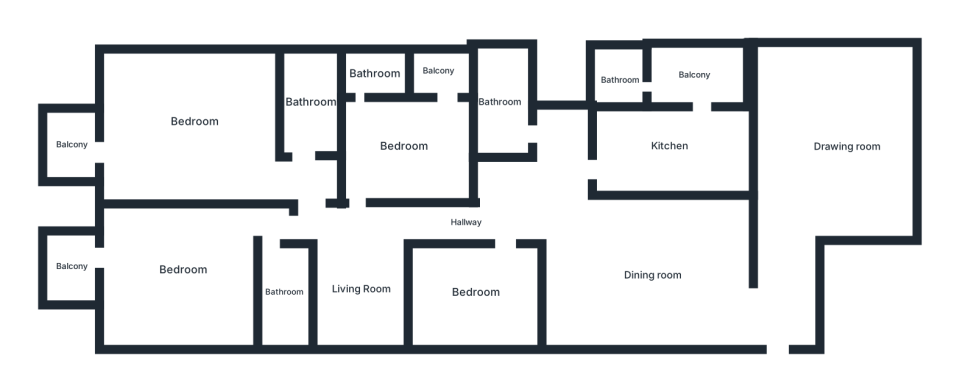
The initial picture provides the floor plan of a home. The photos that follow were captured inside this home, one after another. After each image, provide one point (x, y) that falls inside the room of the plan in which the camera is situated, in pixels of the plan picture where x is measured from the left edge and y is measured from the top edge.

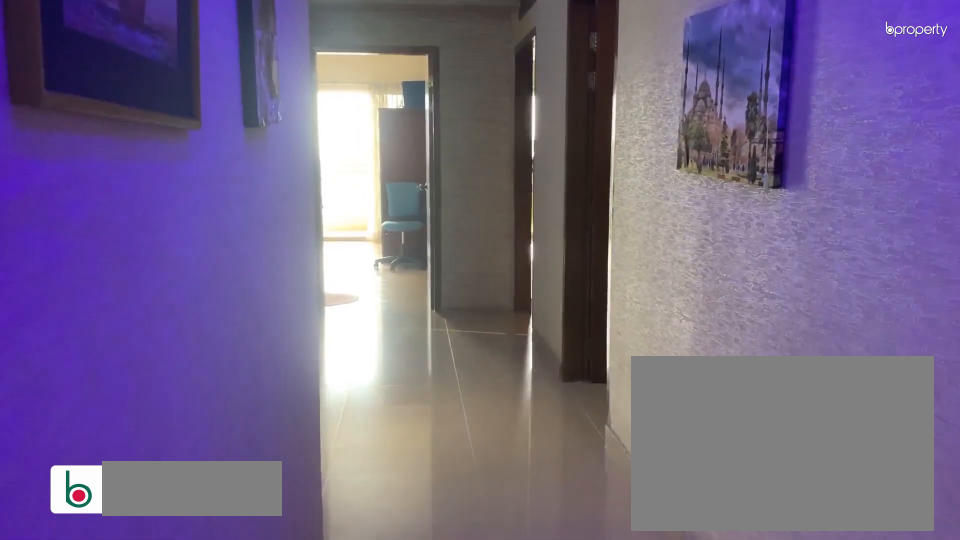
(467, 223)
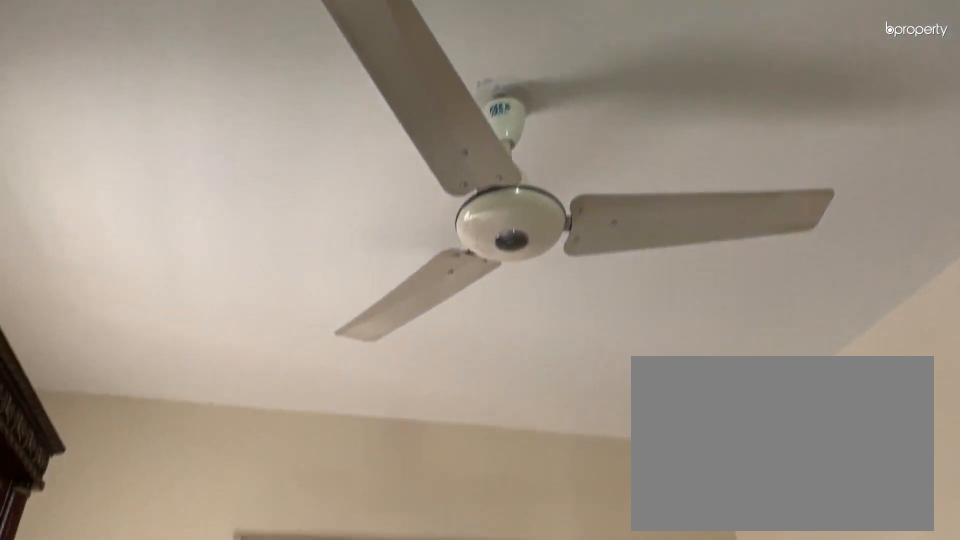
(405, 146)
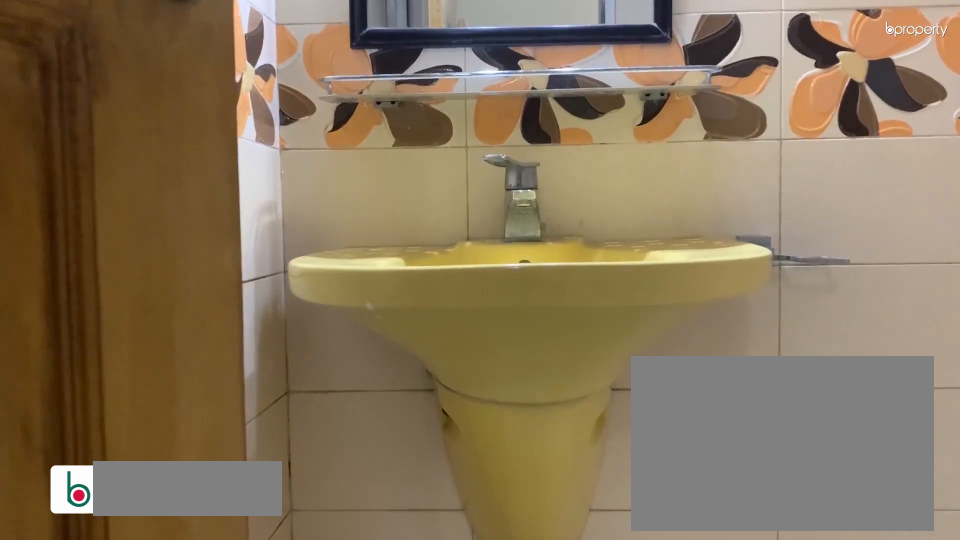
(375, 73)
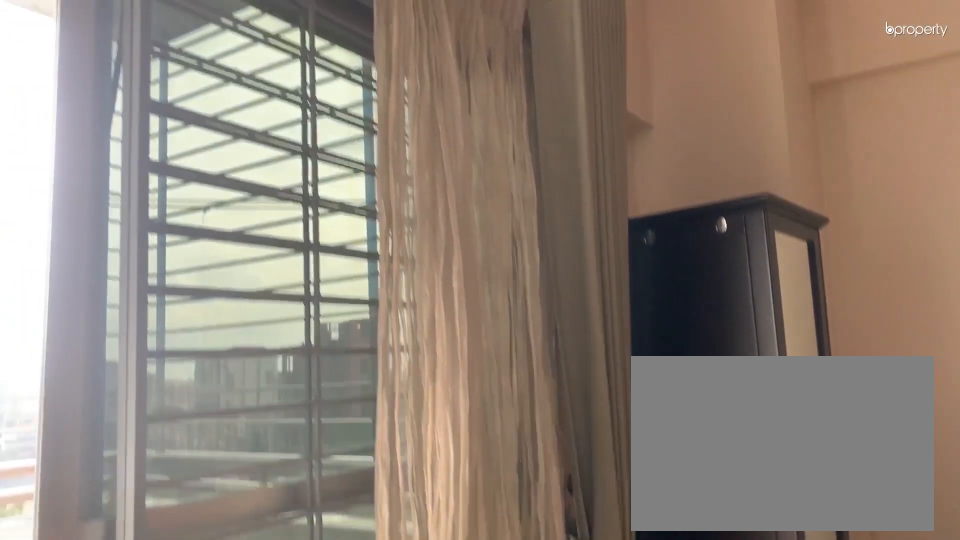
(193, 120)
